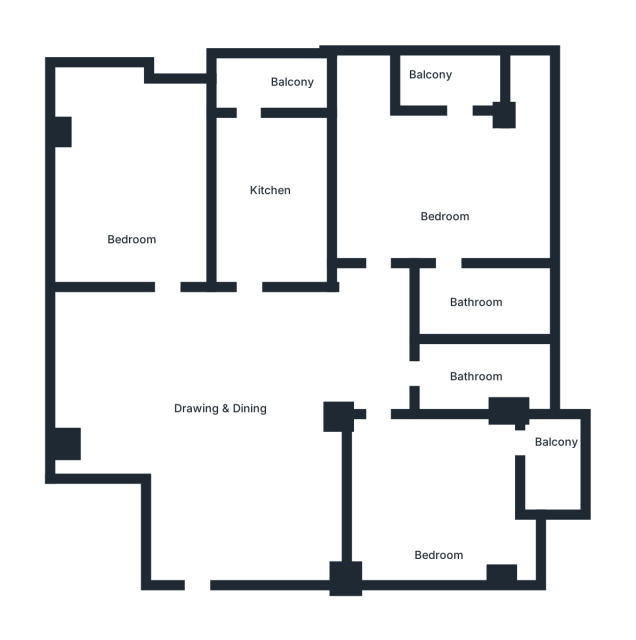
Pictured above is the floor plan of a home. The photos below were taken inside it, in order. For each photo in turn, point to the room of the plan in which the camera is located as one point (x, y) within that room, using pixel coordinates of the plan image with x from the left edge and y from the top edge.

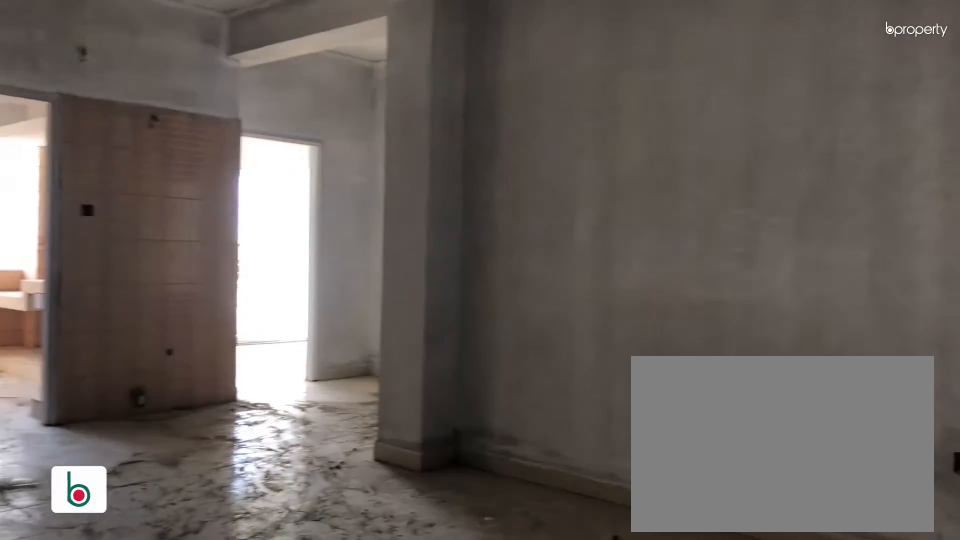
(235, 418)
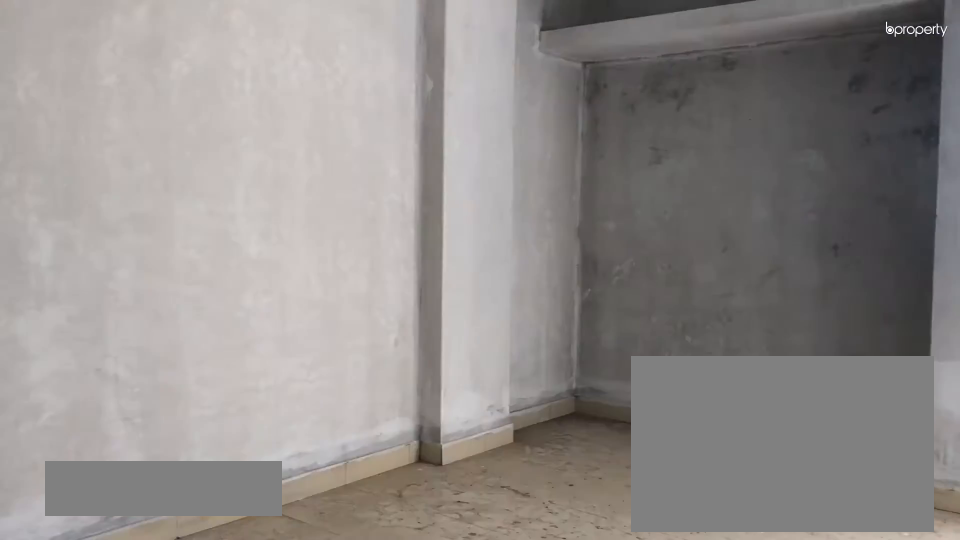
(126, 214)
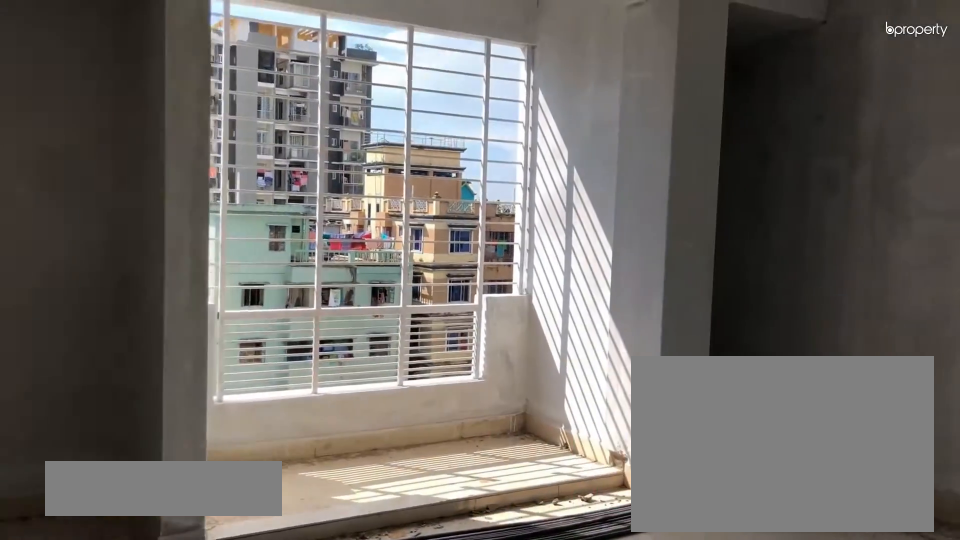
(452, 182)
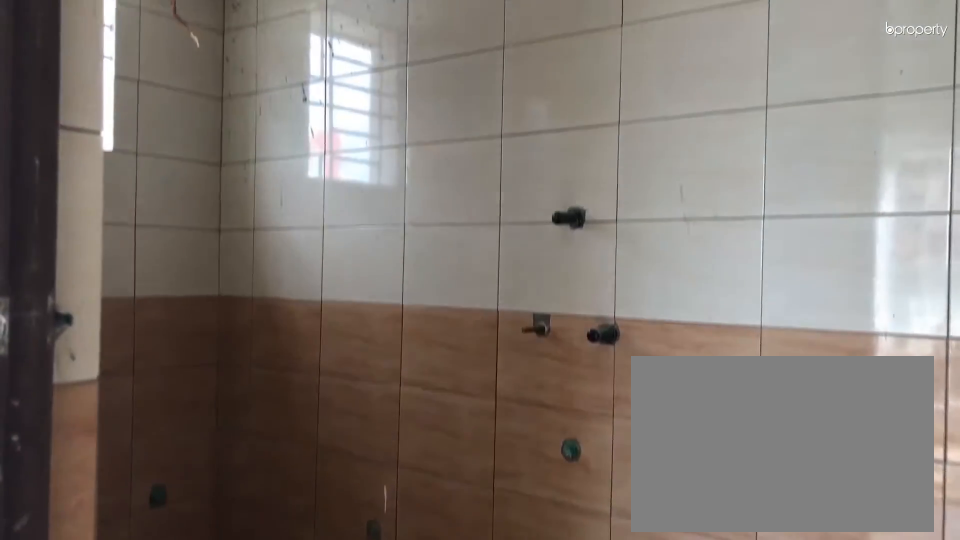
(484, 296)
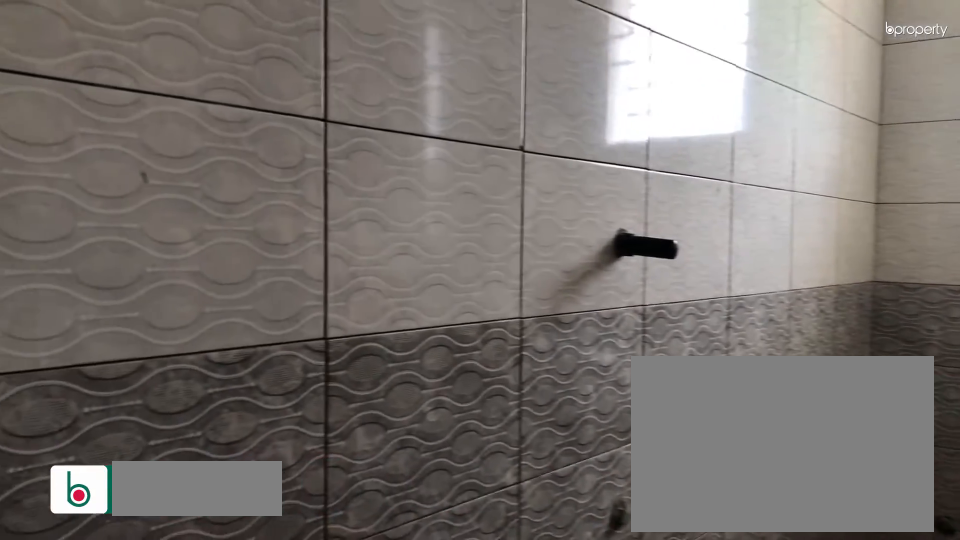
(489, 377)
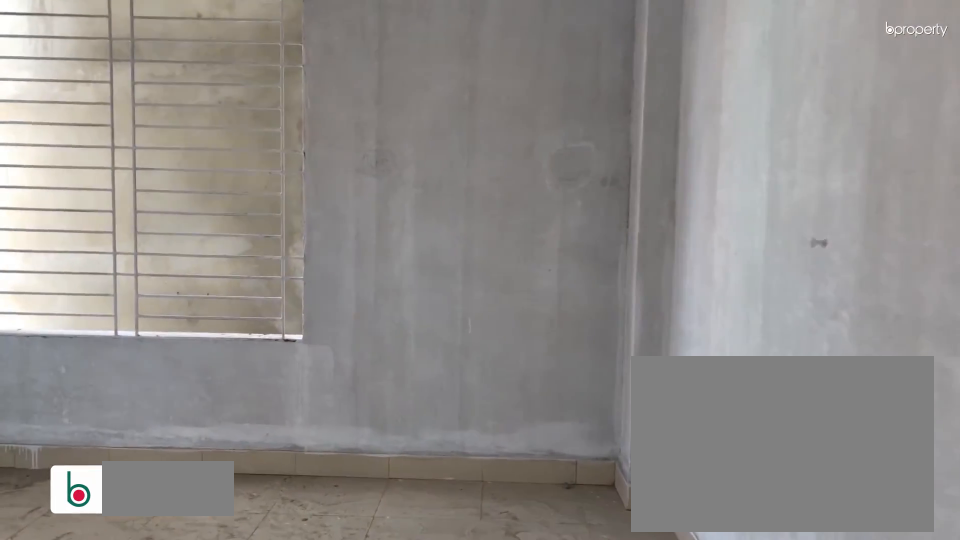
(443, 508)
